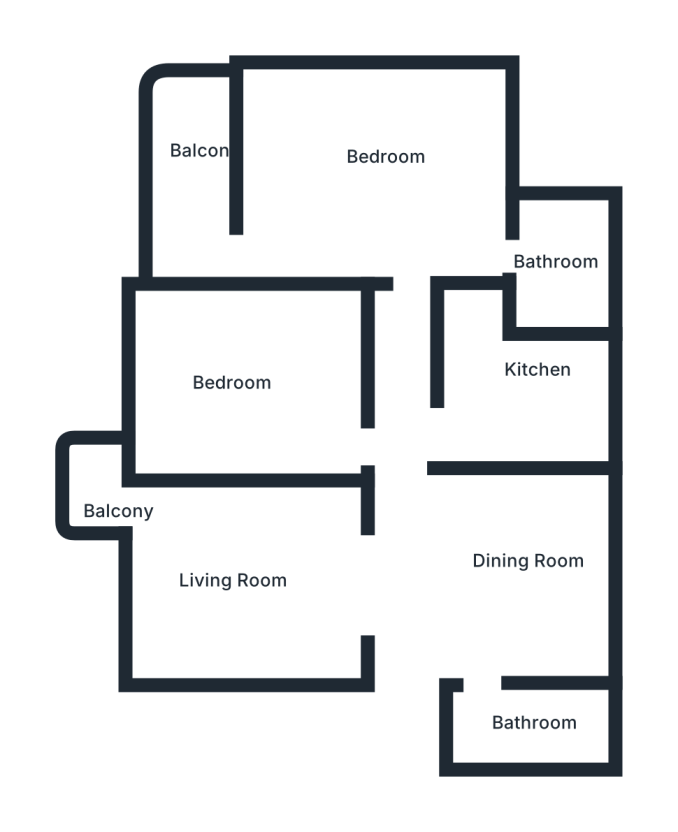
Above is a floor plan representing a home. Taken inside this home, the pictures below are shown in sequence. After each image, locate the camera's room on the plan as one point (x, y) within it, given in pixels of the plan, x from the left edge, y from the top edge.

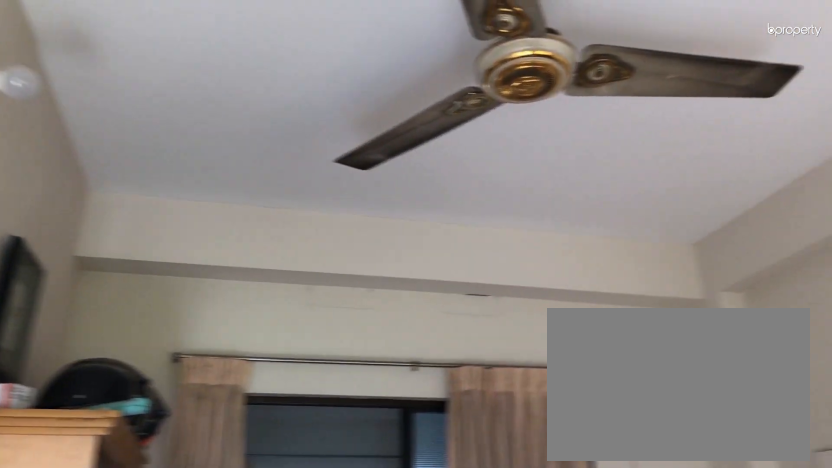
(233, 575)
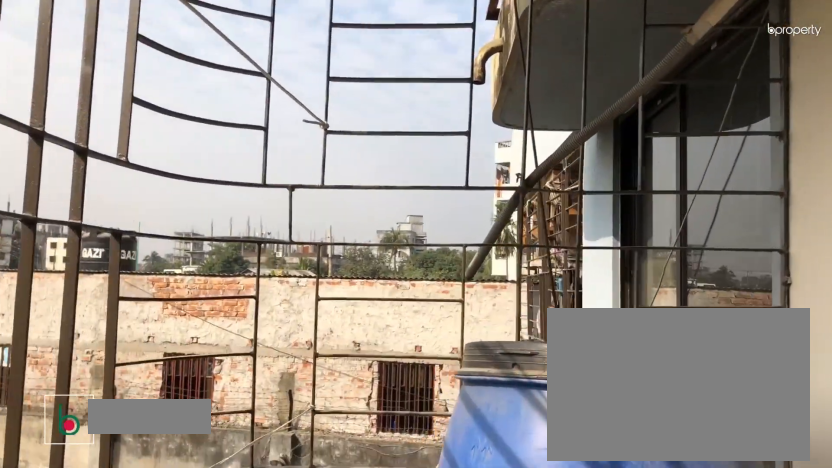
(93, 481)
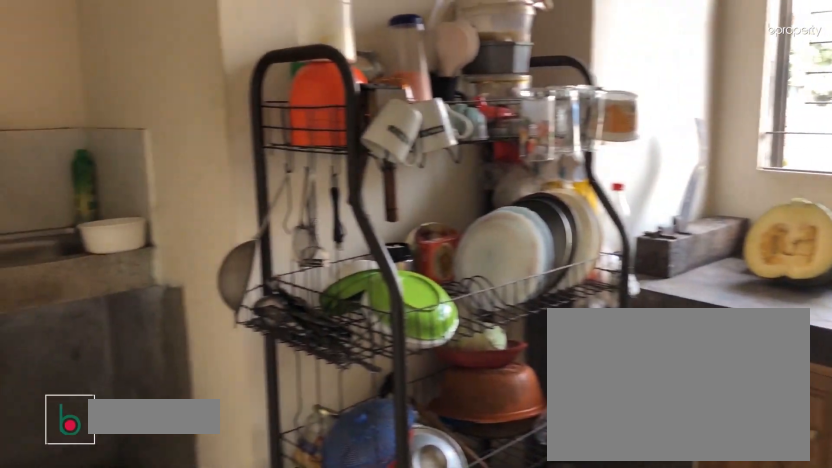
(506, 409)
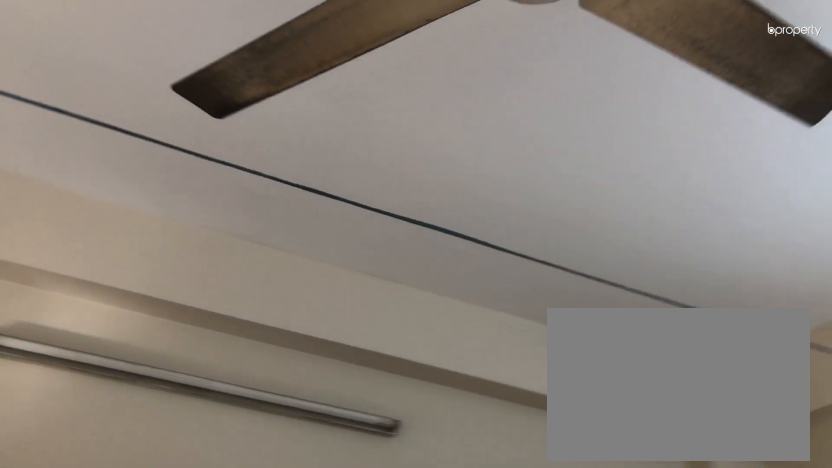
(376, 167)
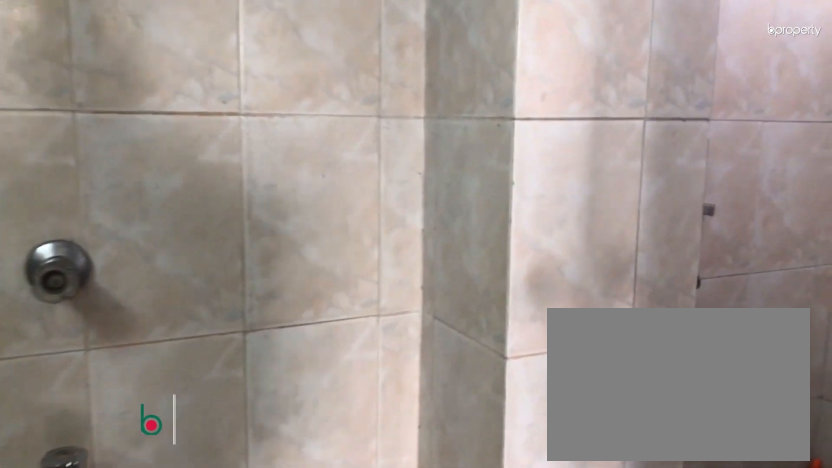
(562, 265)
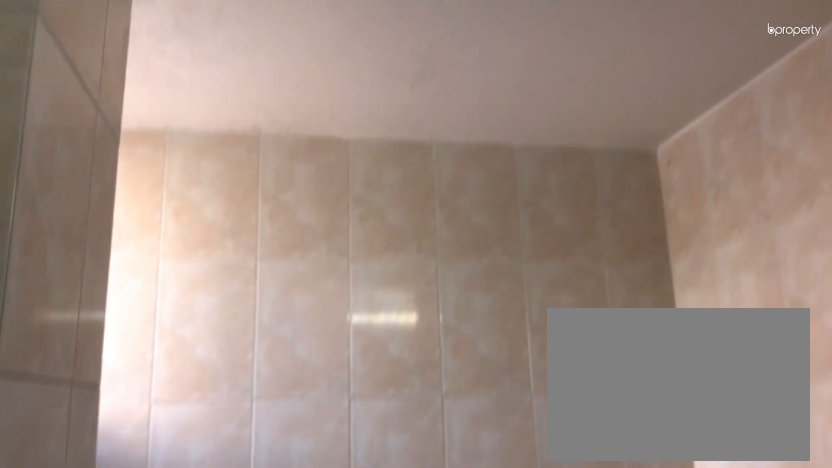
(563, 265)
